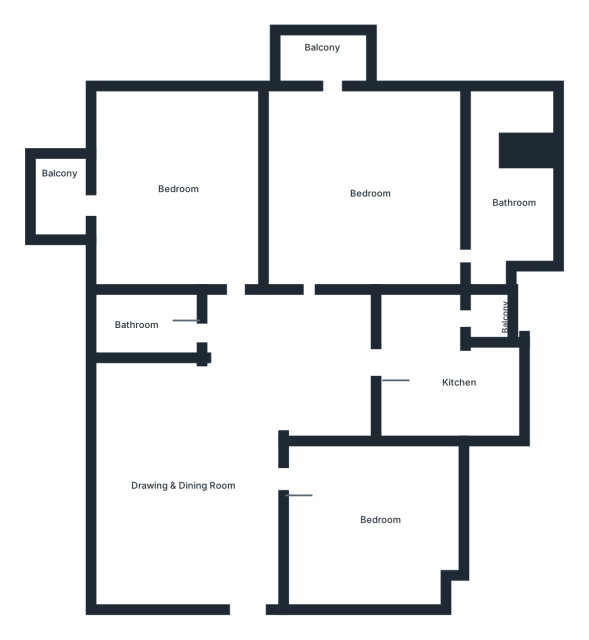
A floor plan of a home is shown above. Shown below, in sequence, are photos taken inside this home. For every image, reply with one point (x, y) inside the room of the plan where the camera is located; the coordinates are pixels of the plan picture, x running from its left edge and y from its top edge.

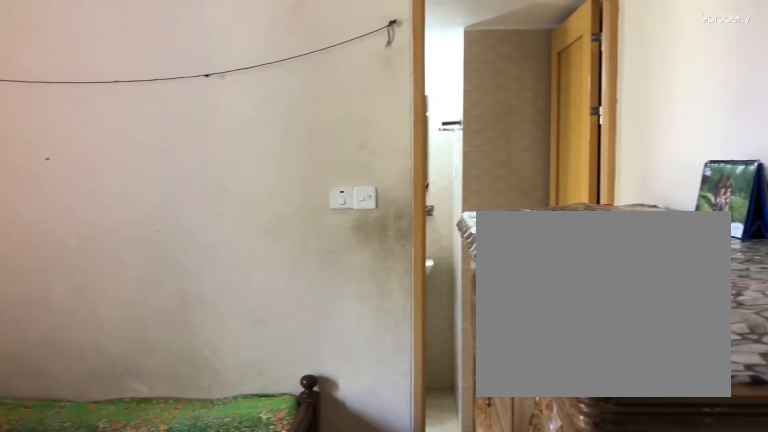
(360, 189)
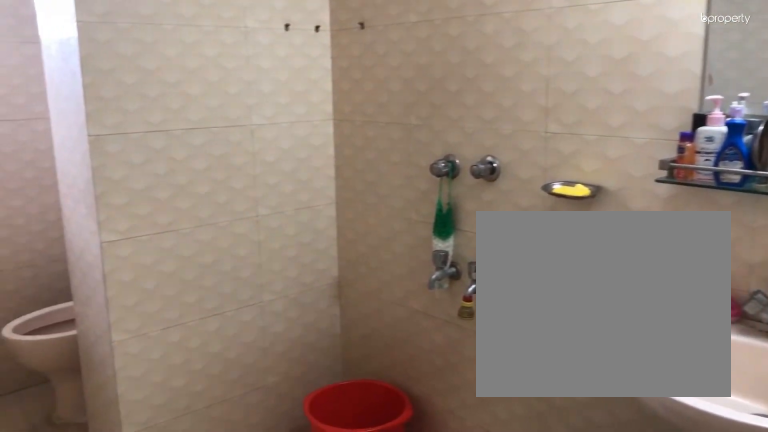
(497, 202)
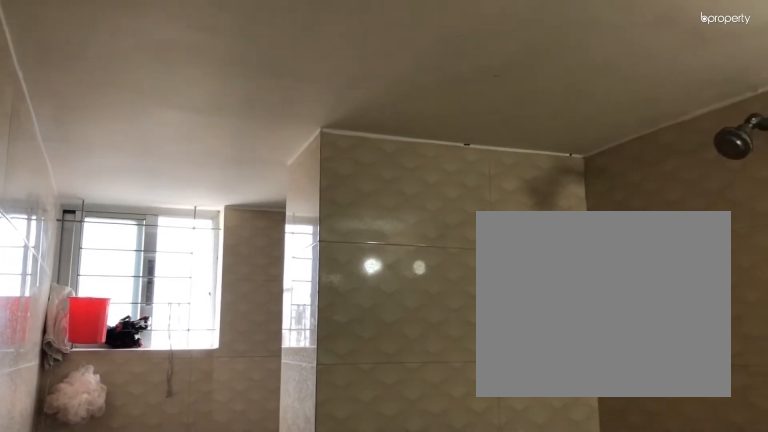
(497, 202)
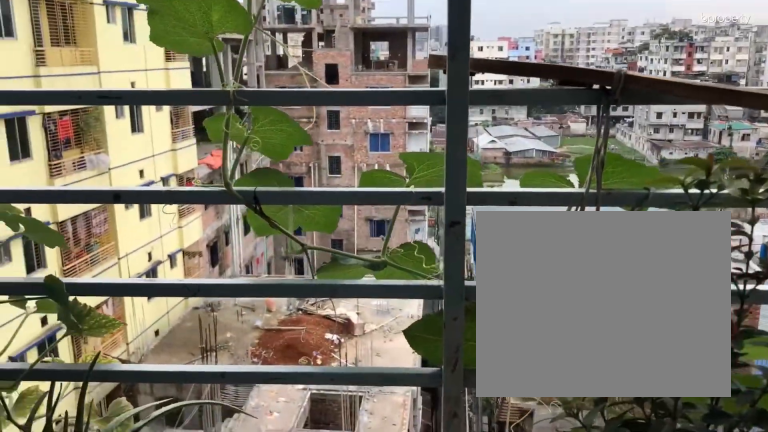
(322, 60)
